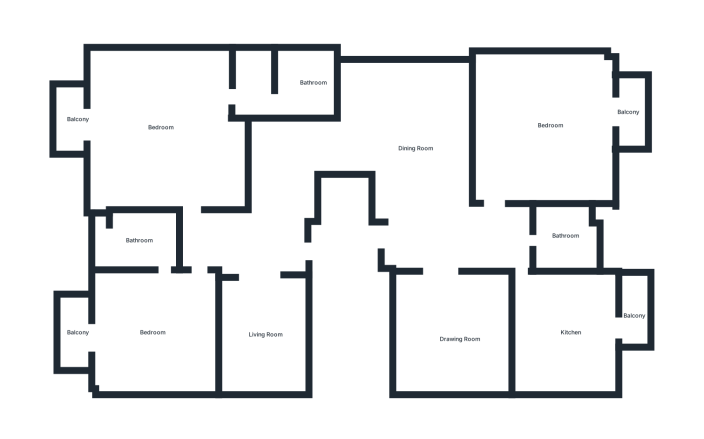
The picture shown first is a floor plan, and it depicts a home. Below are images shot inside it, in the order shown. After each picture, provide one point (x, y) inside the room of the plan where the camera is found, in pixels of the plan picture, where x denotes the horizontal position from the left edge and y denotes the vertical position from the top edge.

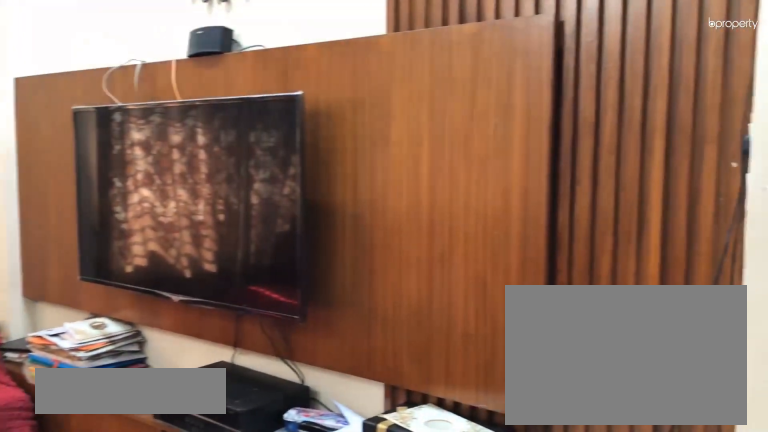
(449, 324)
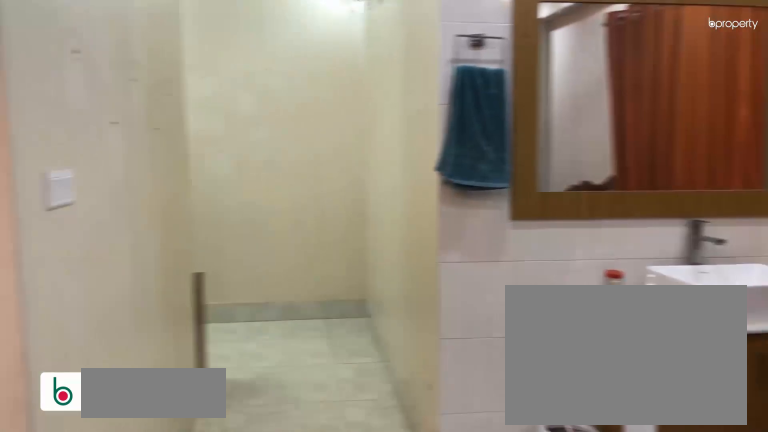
(412, 131)
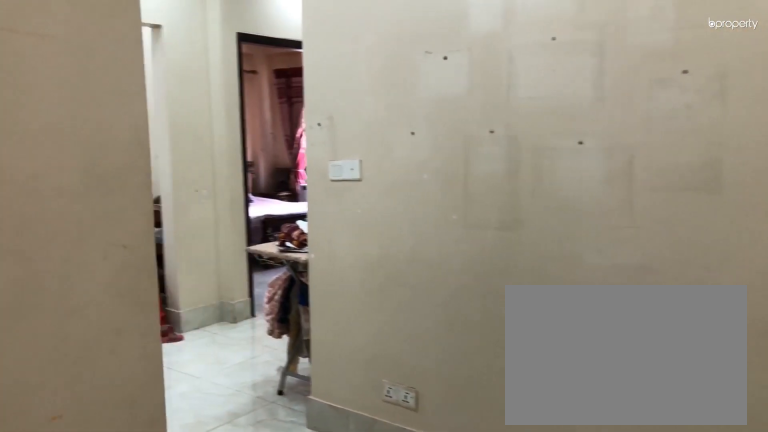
(284, 156)
